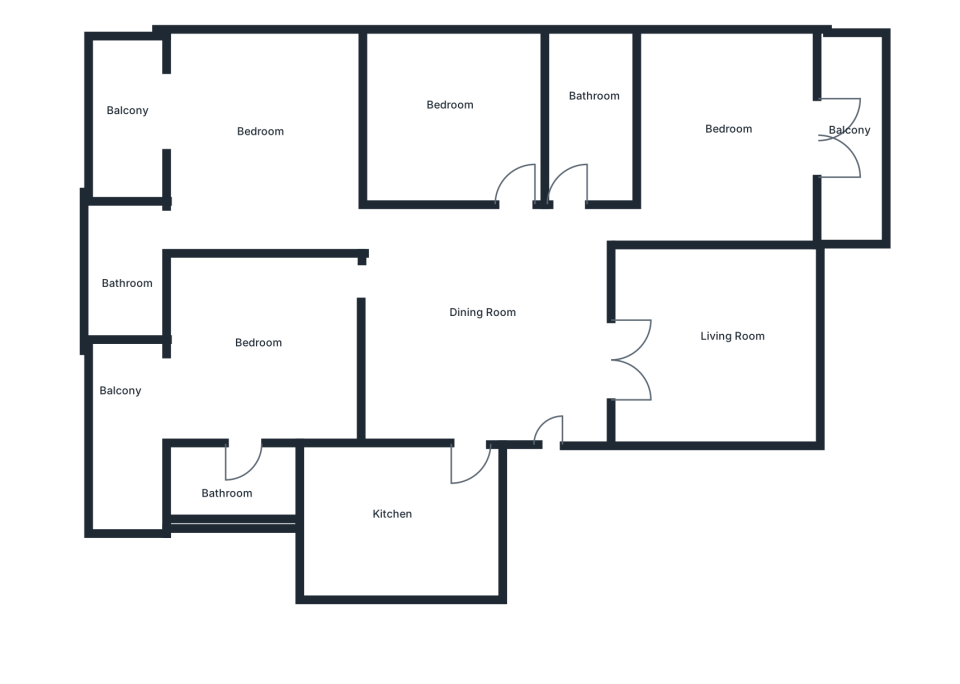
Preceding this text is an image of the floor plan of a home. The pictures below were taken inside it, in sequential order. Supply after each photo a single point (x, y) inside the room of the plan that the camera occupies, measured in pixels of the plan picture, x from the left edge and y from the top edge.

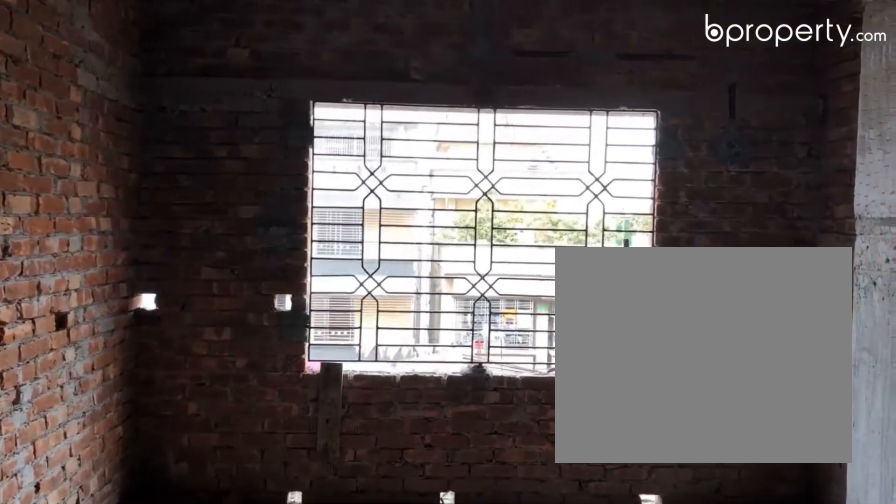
(739, 360)
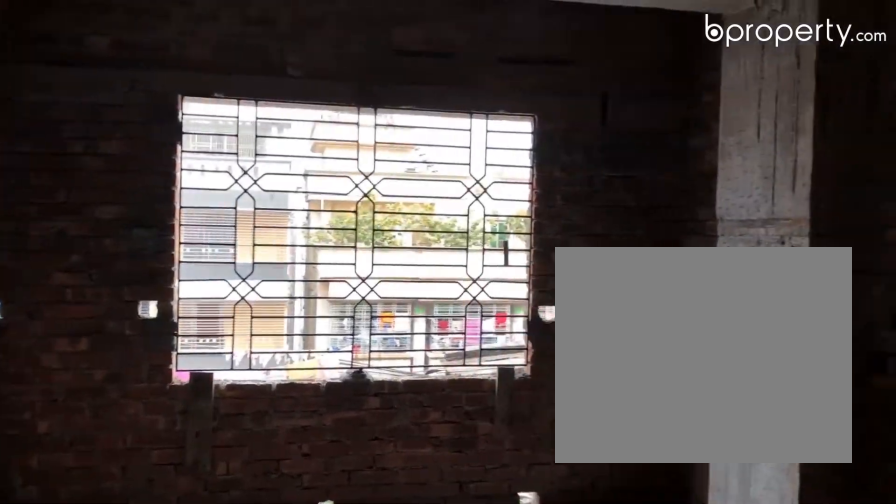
(739, 360)
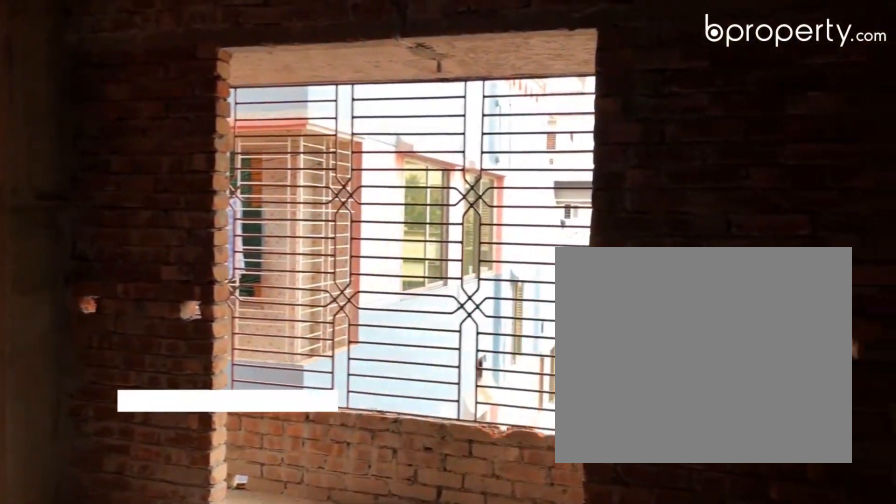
(731, 154)
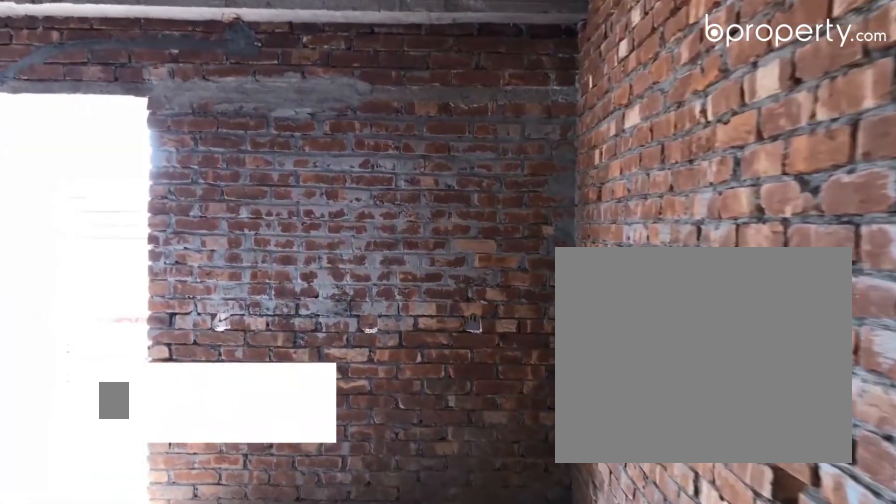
(255, 329)
